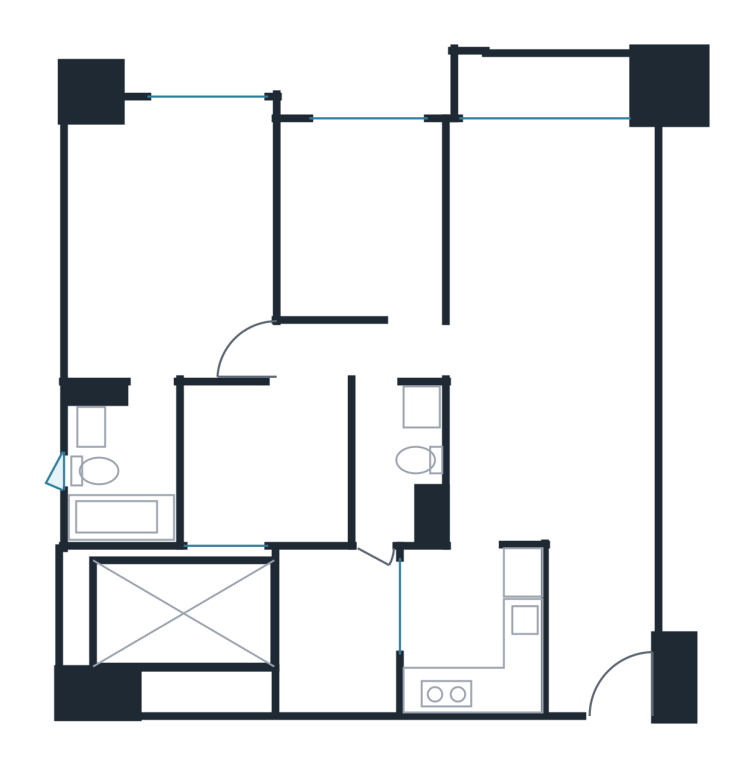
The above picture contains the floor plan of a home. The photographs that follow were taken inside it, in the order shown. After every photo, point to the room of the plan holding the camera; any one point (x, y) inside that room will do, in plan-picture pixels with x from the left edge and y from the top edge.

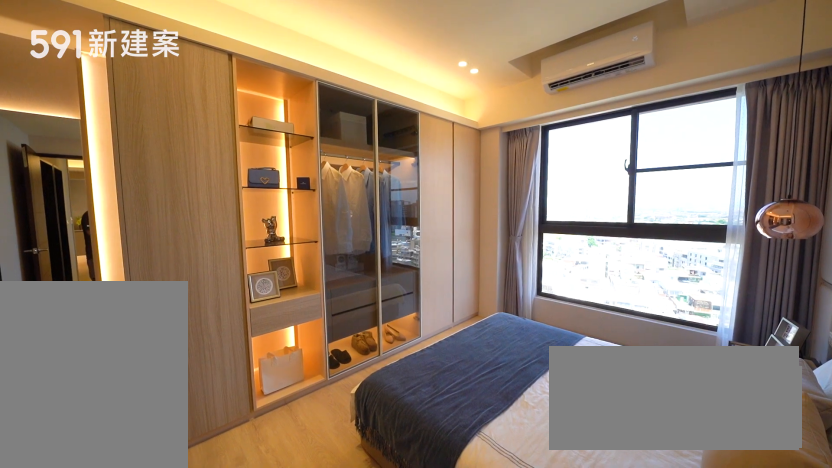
(163, 235)
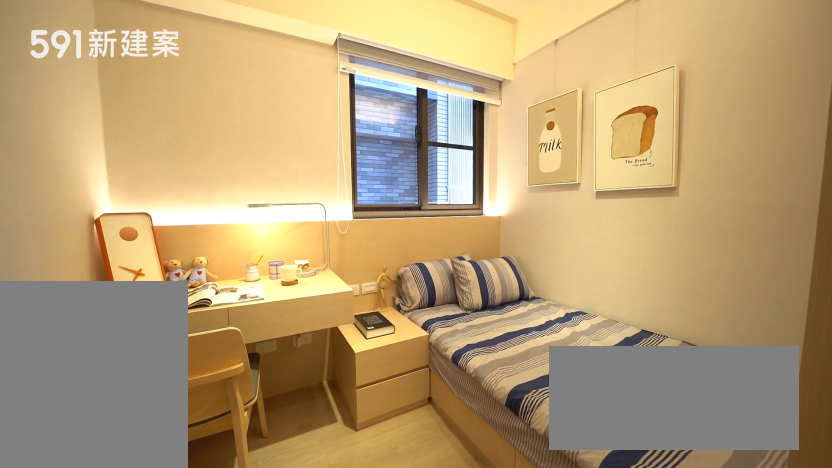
(266, 467)
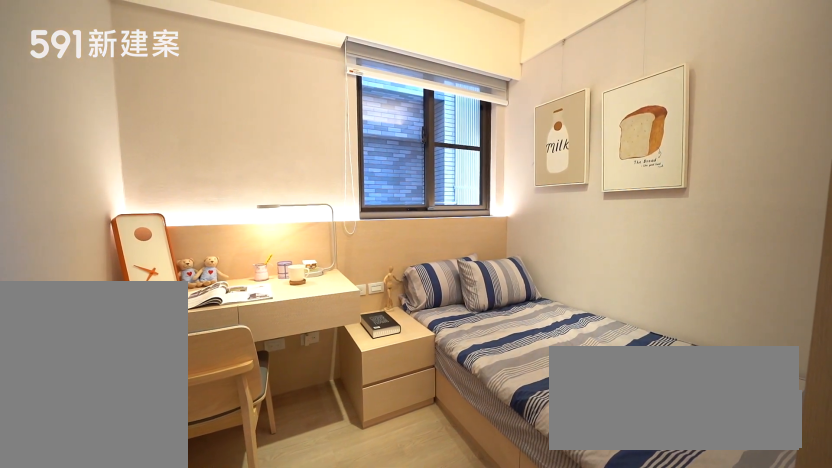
(266, 467)
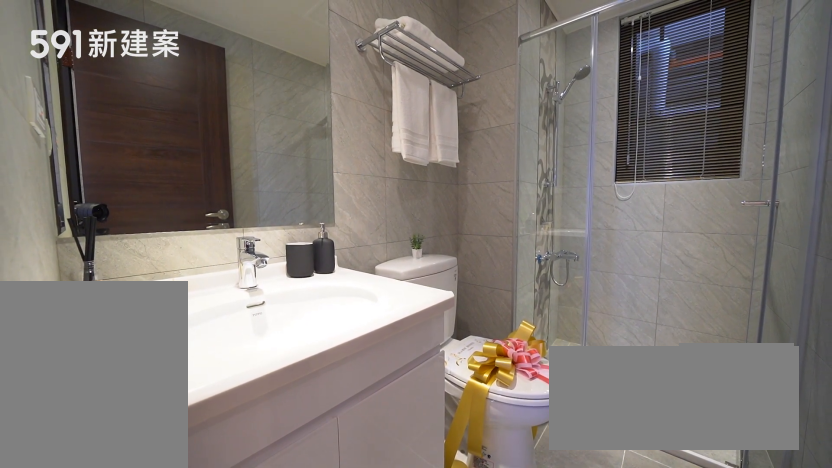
(399, 464)
